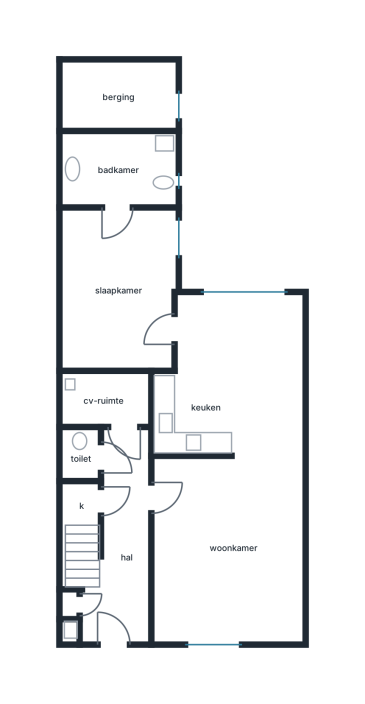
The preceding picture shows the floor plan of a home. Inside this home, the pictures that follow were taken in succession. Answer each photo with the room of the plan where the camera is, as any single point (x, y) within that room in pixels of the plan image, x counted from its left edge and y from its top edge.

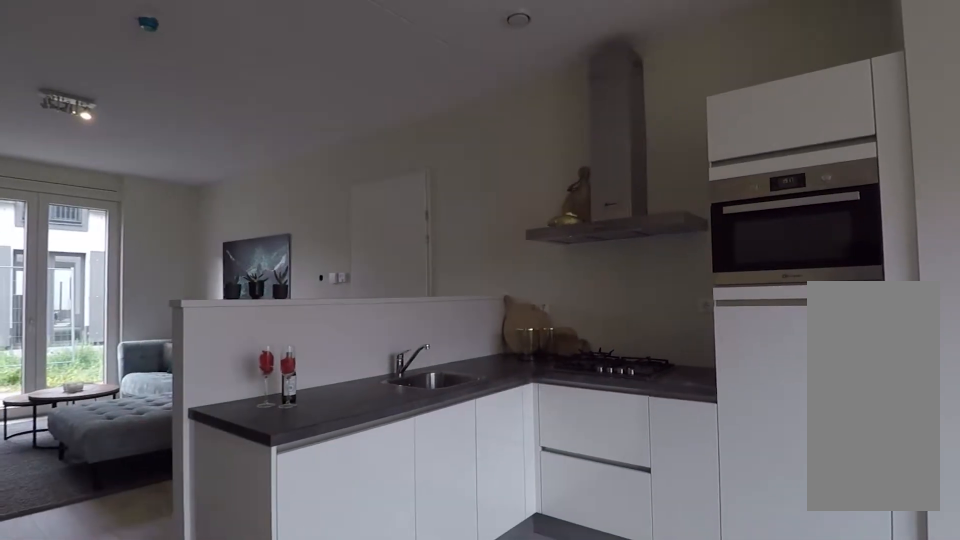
(235, 318)
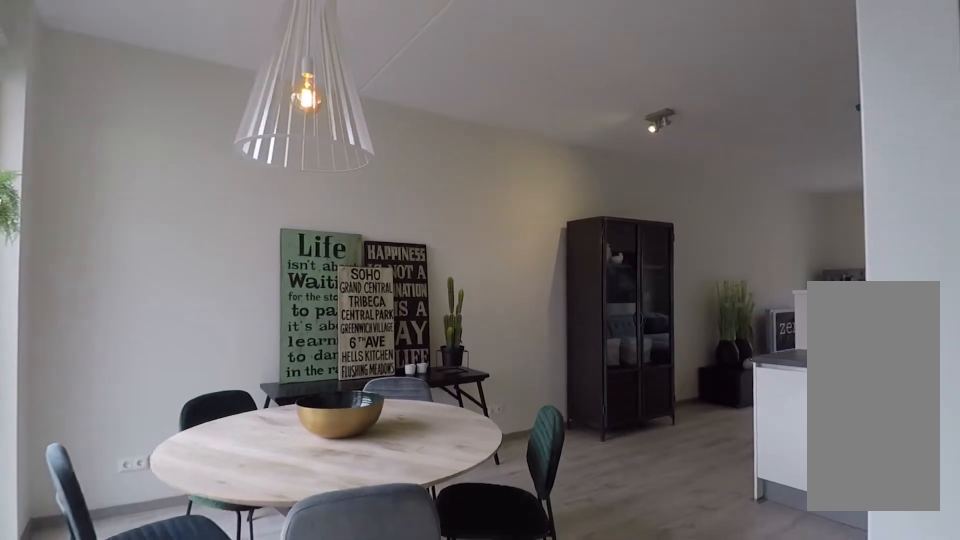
(235, 318)
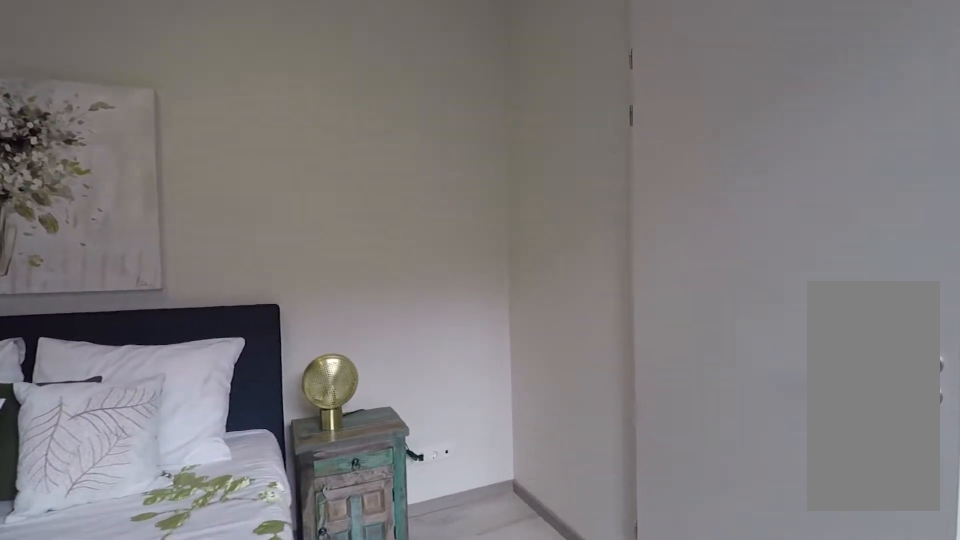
(117, 277)
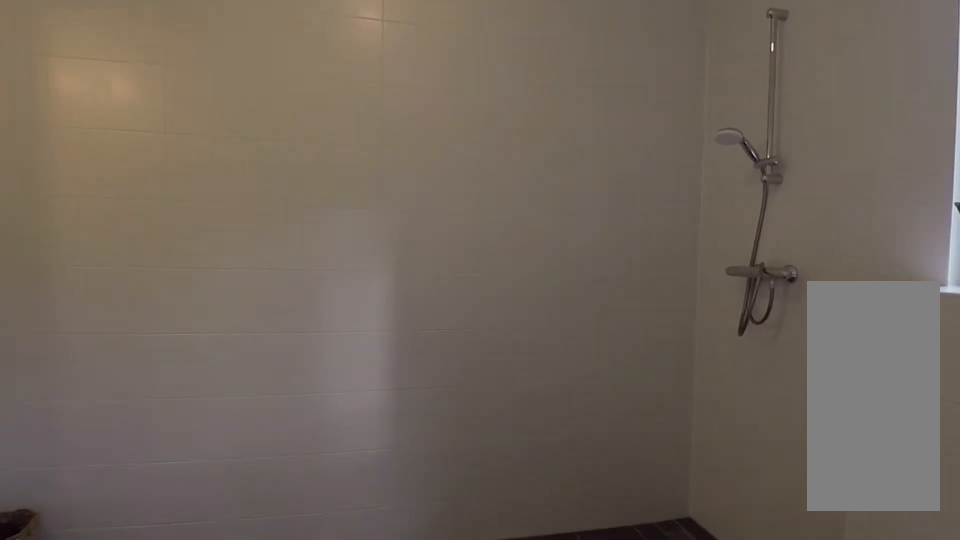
(85, 169)
